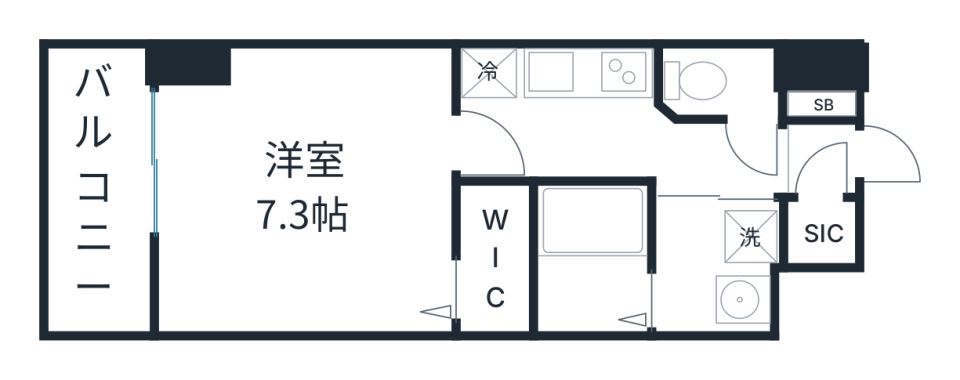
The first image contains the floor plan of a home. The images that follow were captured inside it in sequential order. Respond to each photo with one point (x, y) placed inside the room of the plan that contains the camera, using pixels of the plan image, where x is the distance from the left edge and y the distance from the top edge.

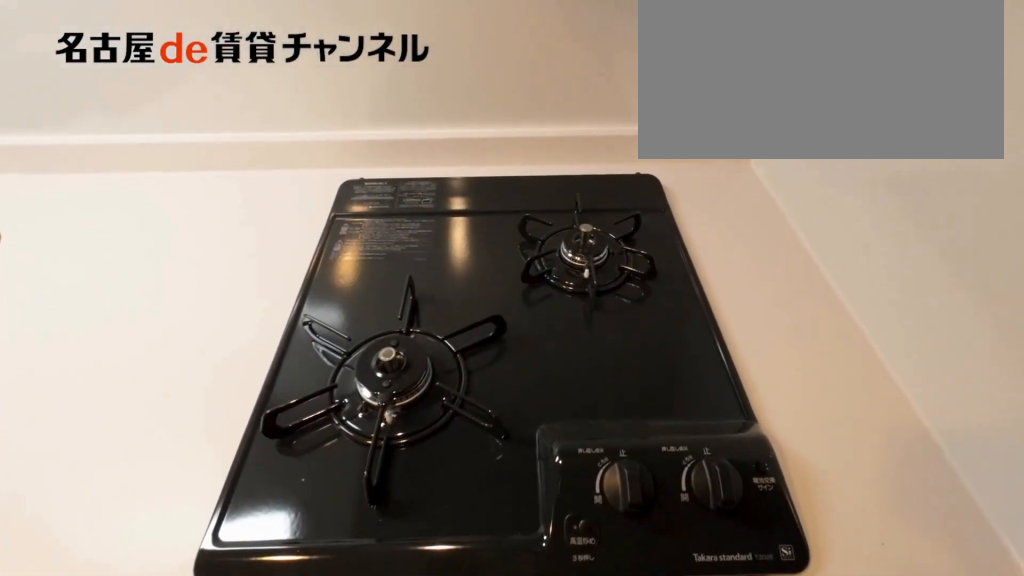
(557, 72)
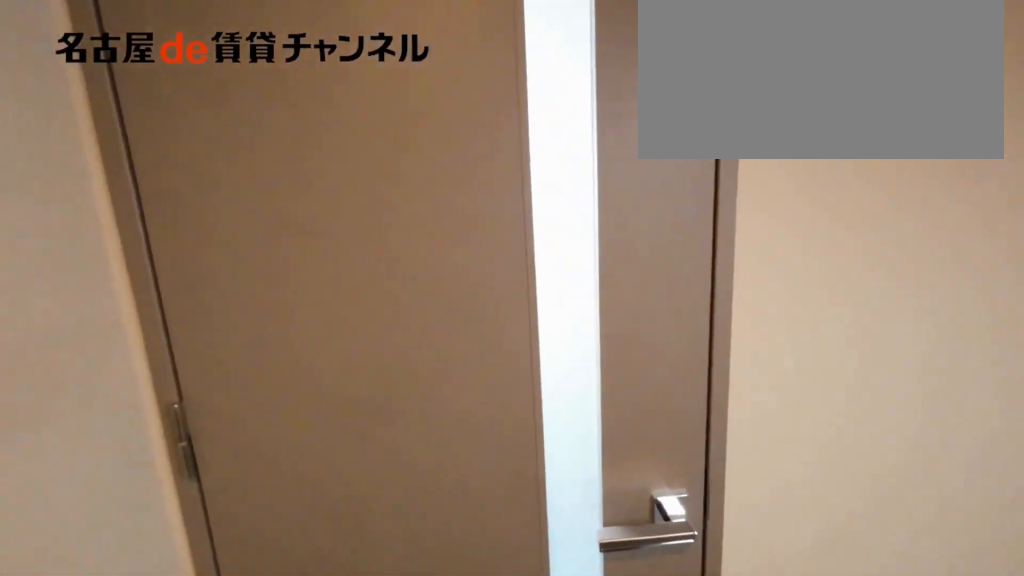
(615, 145)
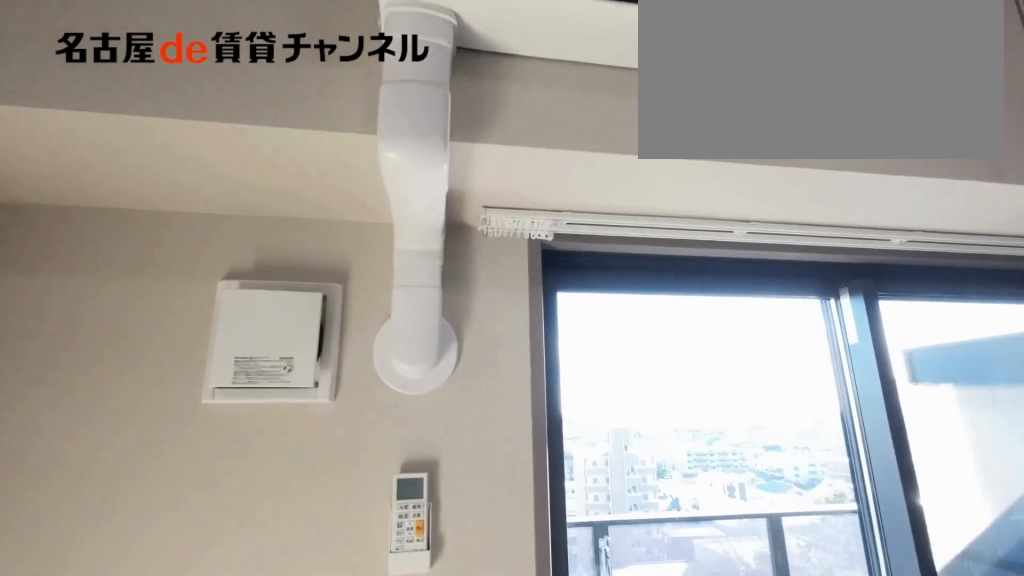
(308, 193)
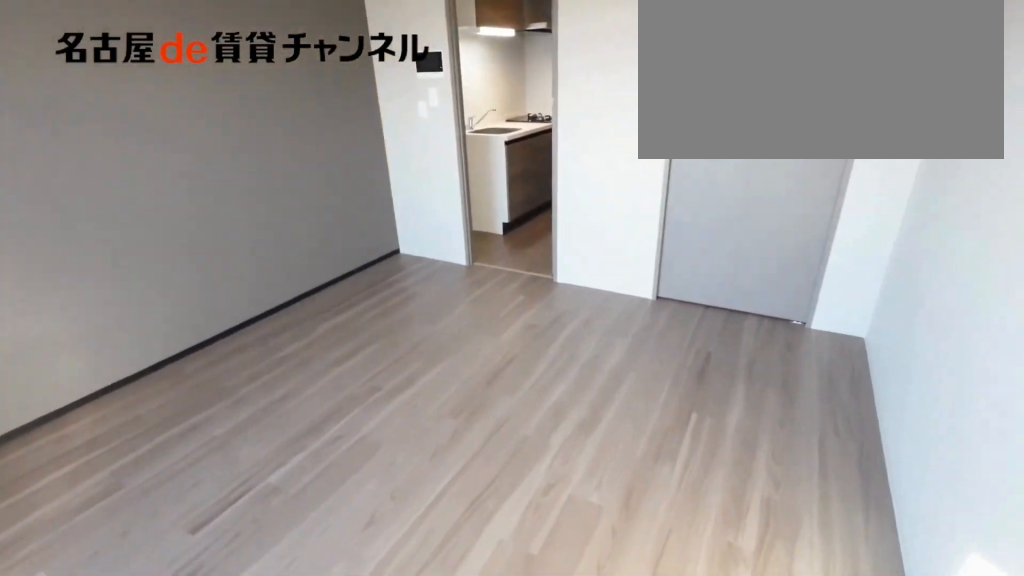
(308, 193)
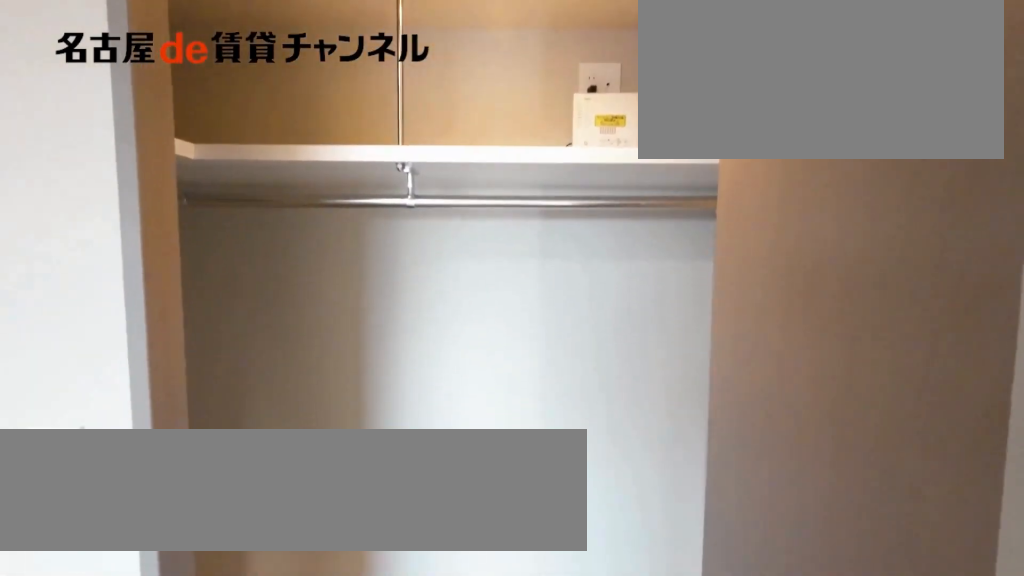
(494, 259)
